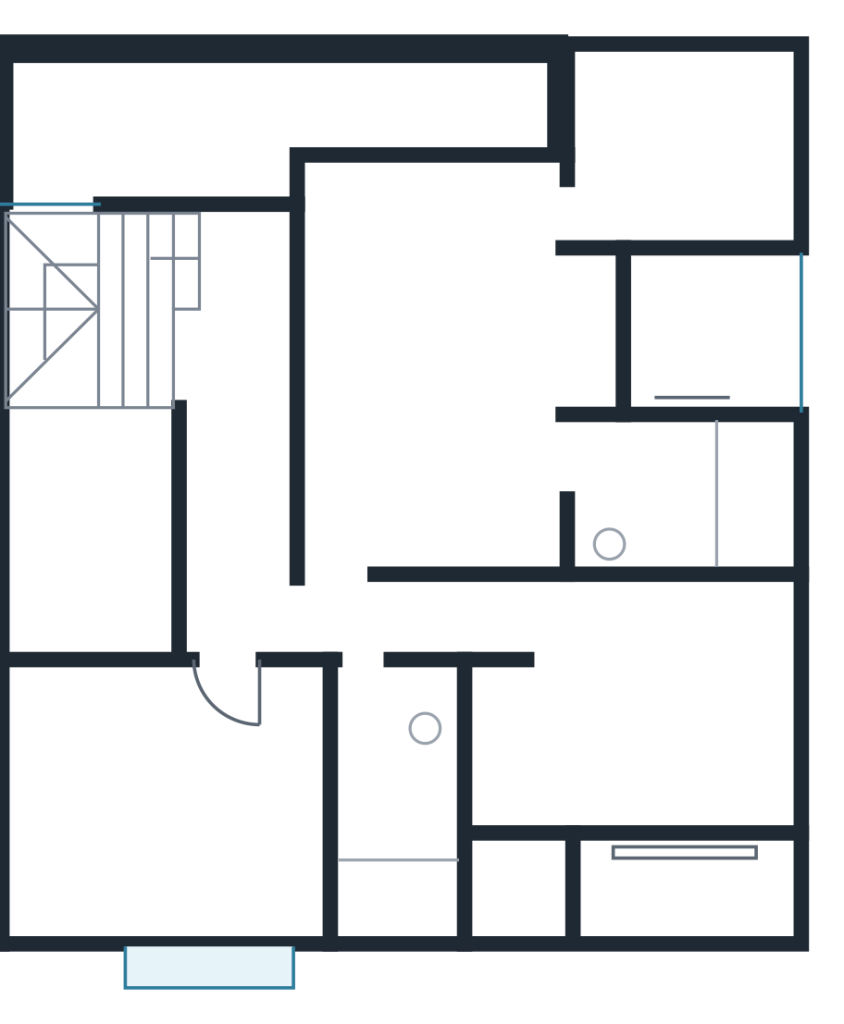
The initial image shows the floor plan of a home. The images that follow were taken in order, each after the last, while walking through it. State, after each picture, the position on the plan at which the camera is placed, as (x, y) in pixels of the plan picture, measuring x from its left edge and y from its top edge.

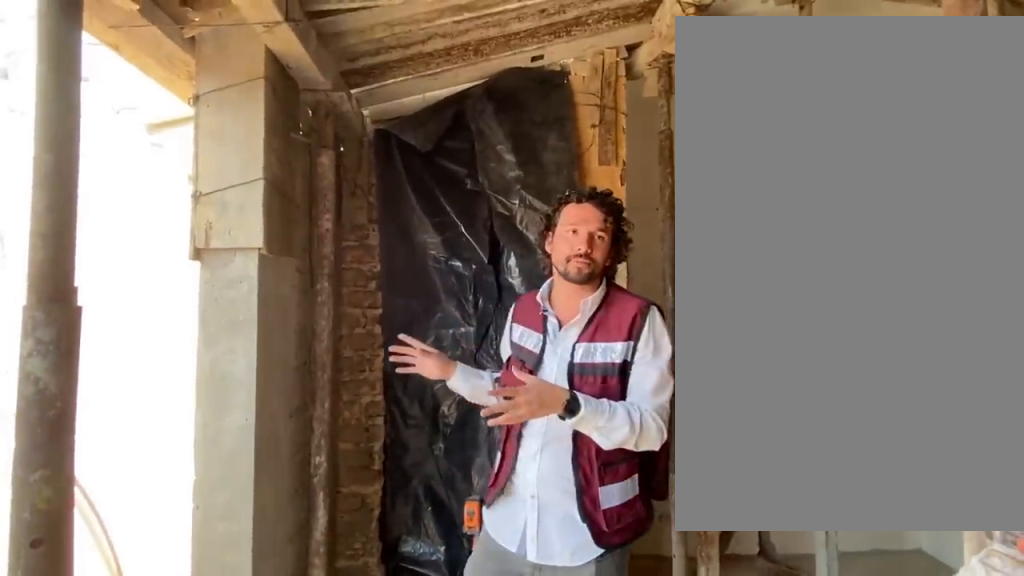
(349, 228)
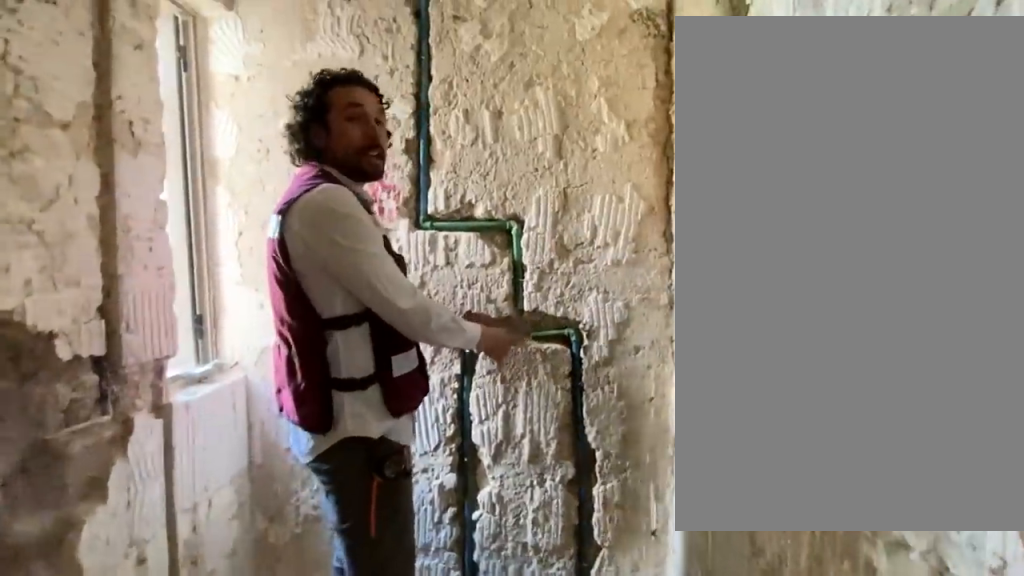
(382, 708)
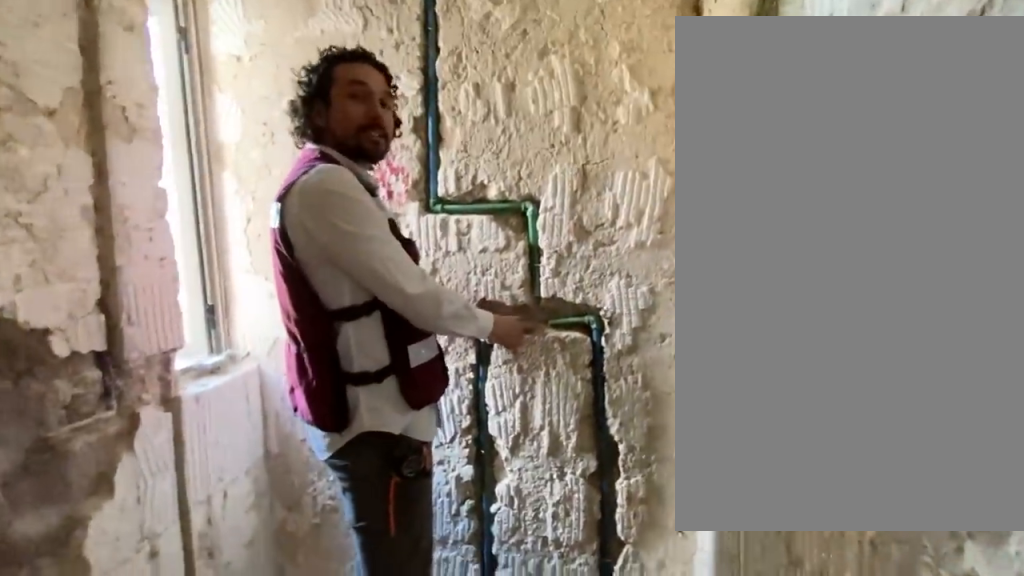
(381, 707)
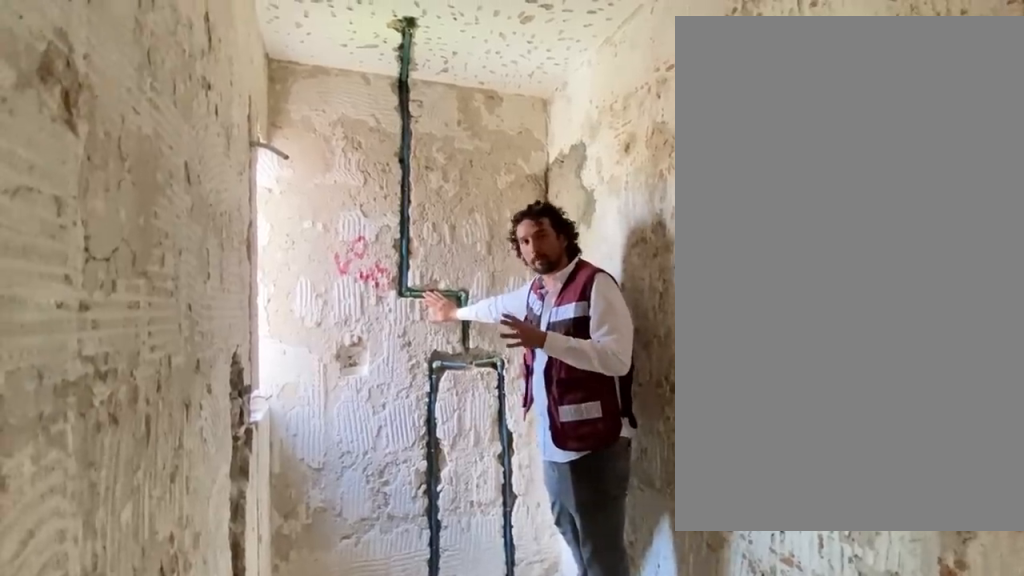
(375, 735)
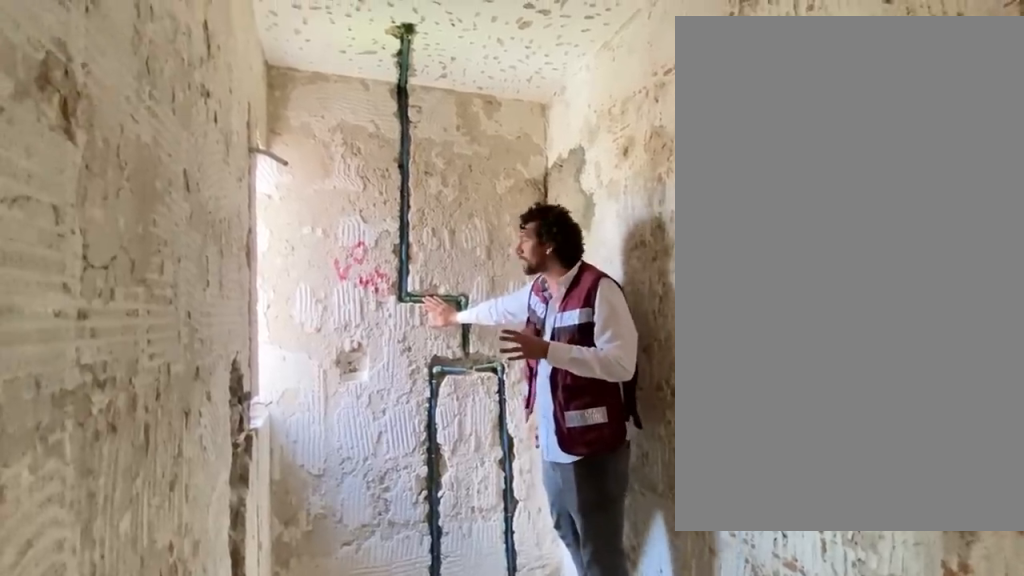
(375, 735)
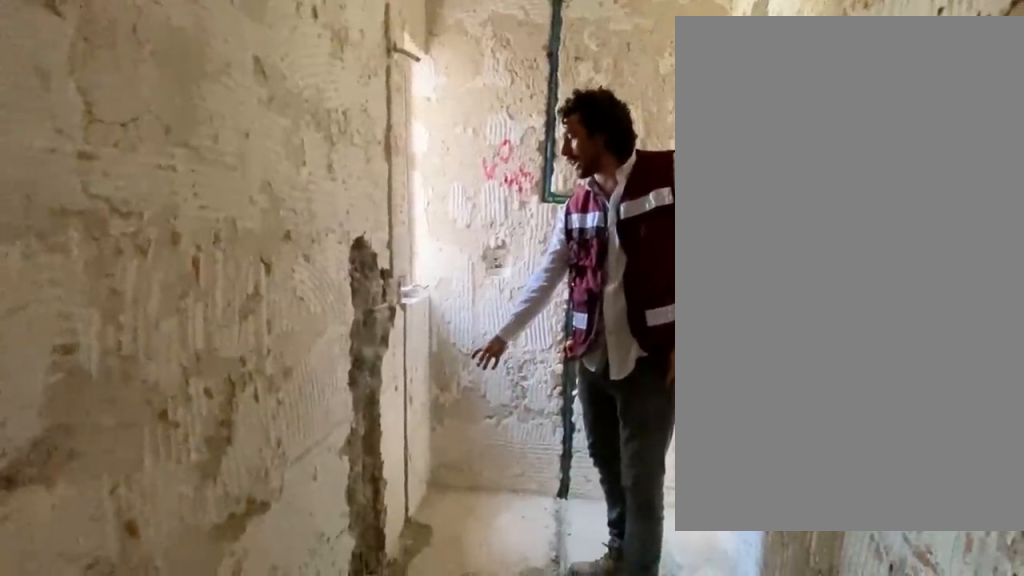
(367, 782)
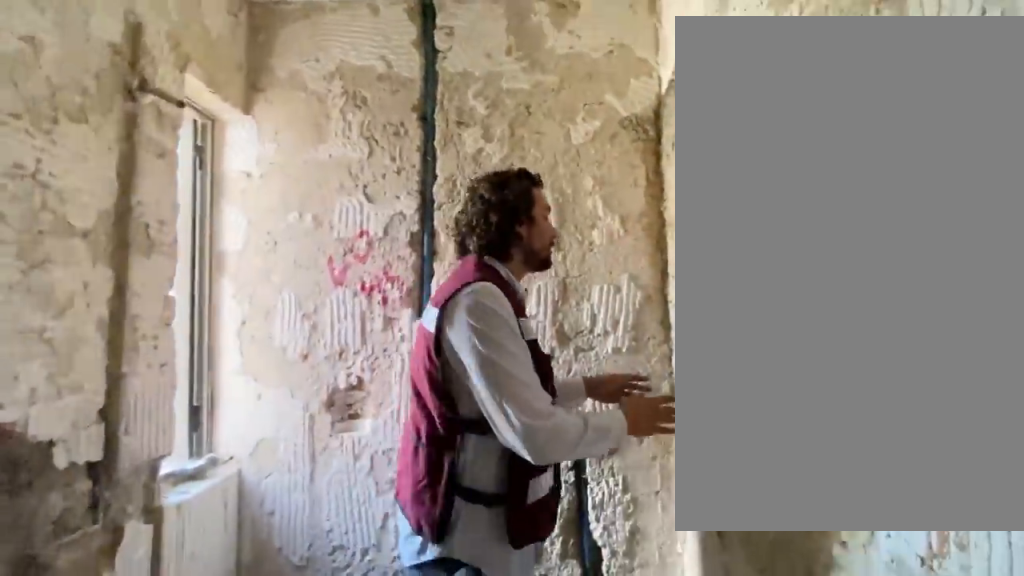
(382, 798)
